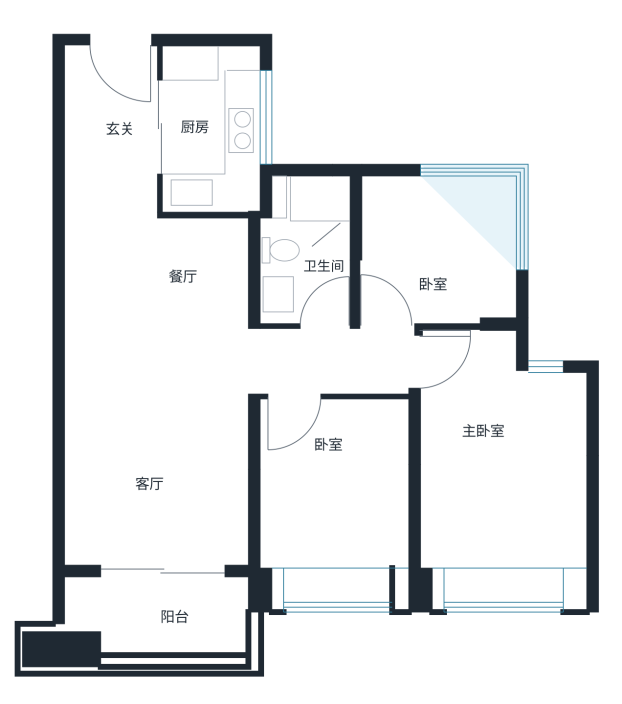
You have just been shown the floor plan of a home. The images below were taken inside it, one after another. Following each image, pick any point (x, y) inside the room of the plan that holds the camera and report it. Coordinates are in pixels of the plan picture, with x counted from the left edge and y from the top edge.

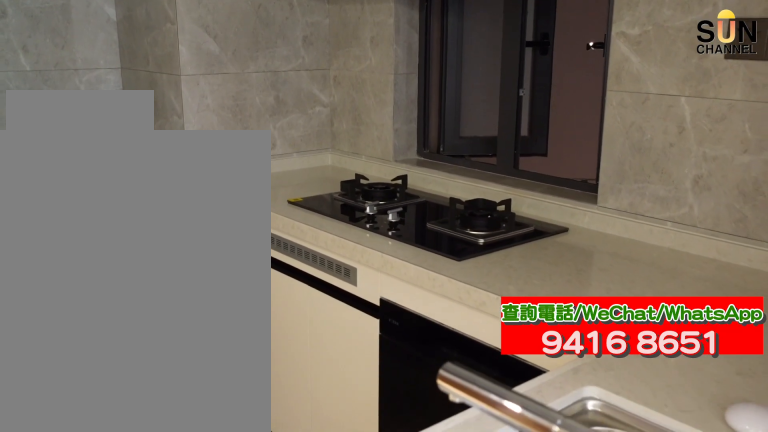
(211, 127)
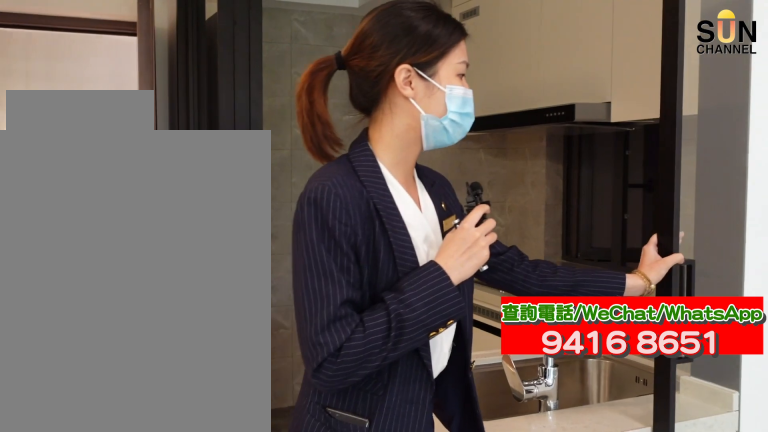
(211, 127)
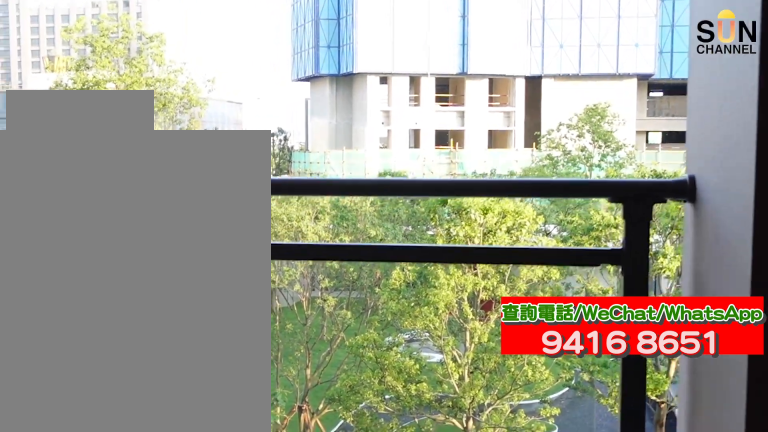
(158, 618)
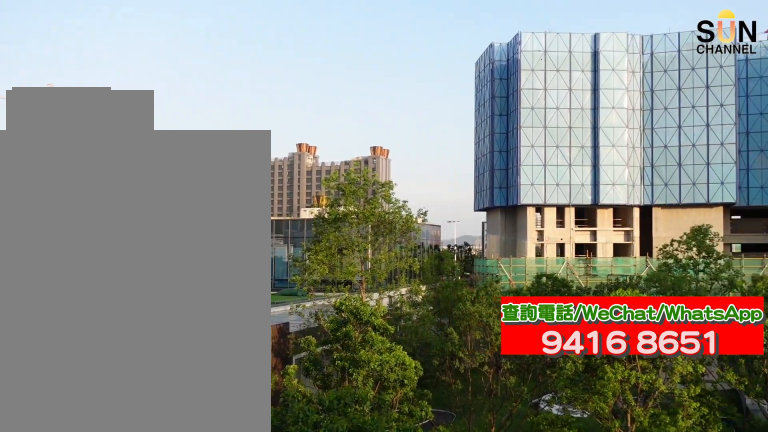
(158, 618)
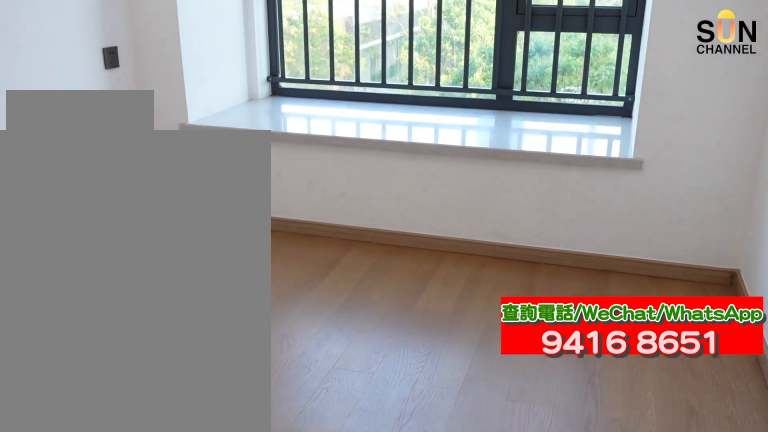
(342, 505)
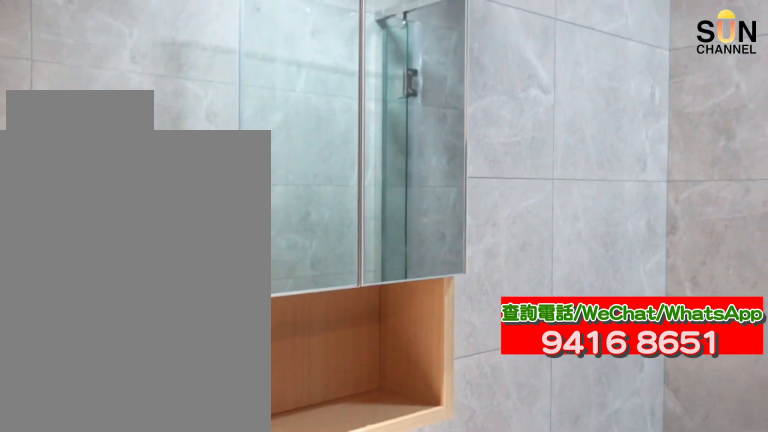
(305, 246)
